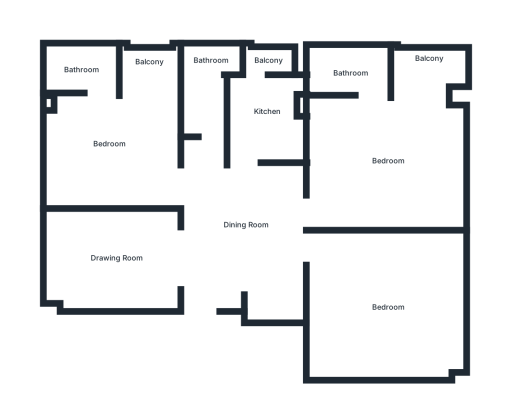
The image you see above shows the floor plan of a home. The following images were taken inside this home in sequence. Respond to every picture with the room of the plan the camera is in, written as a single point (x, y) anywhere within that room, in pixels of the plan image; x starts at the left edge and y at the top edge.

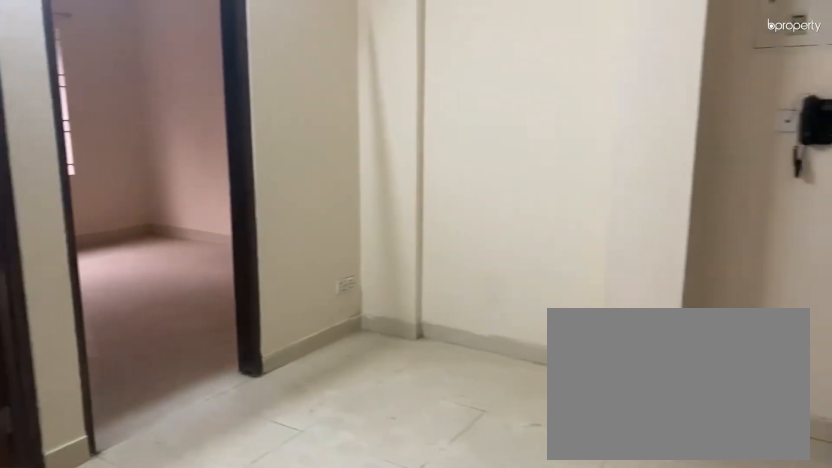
(237, 231)
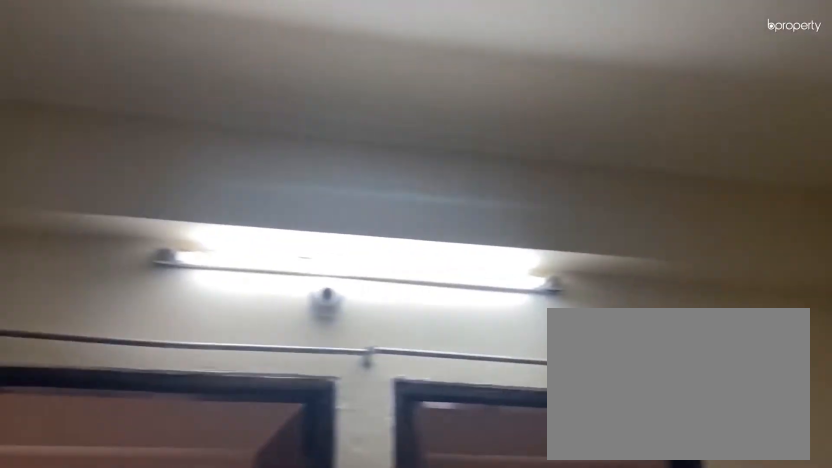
(237, 231)
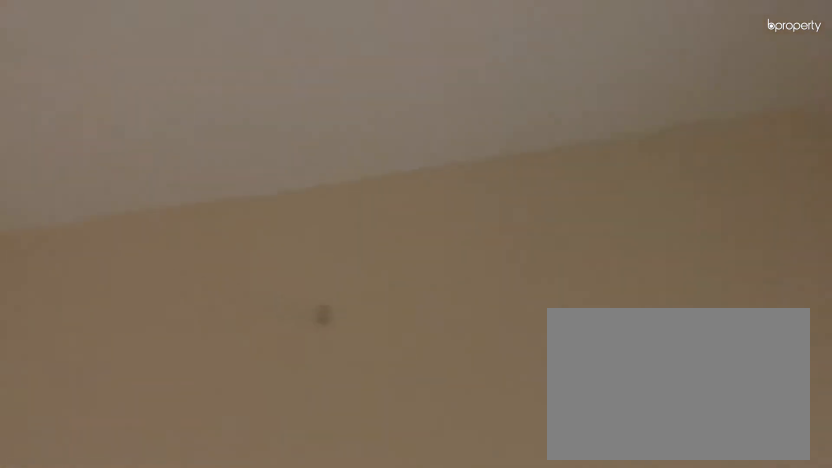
(116, 252)
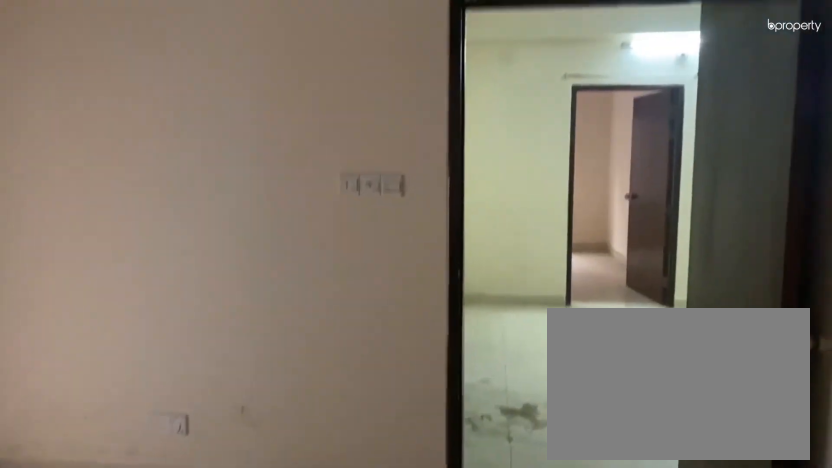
(108, 135)
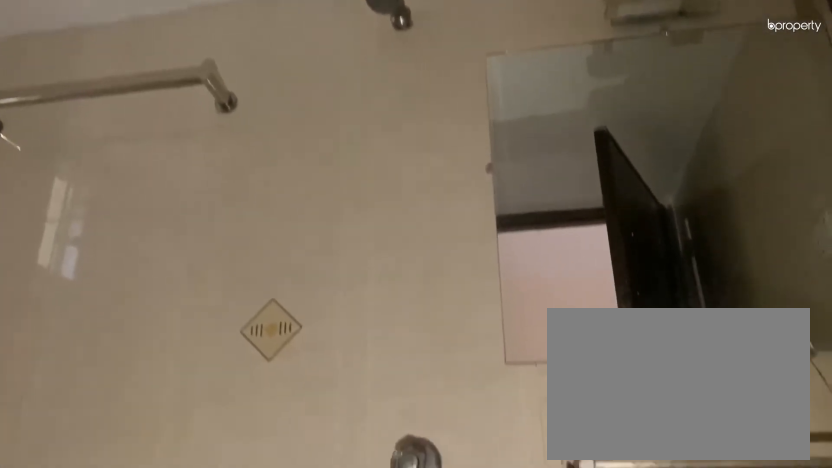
(78, 70)
